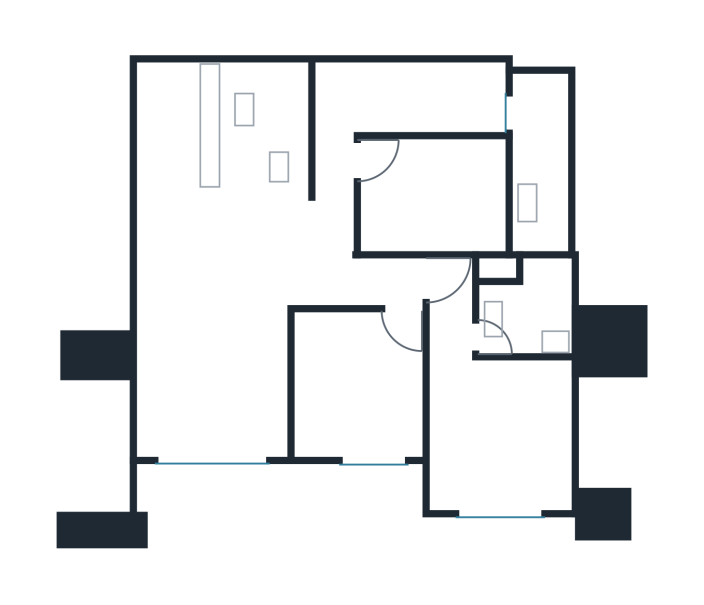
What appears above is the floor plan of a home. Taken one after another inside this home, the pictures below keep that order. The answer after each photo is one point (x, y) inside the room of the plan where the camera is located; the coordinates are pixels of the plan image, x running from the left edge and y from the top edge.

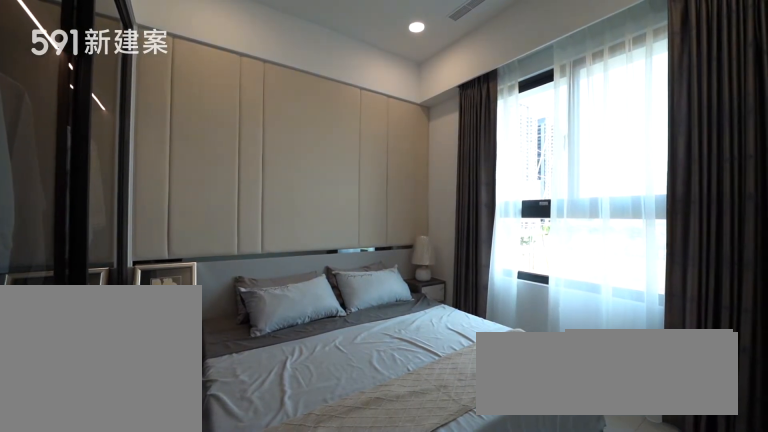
(494, 415)
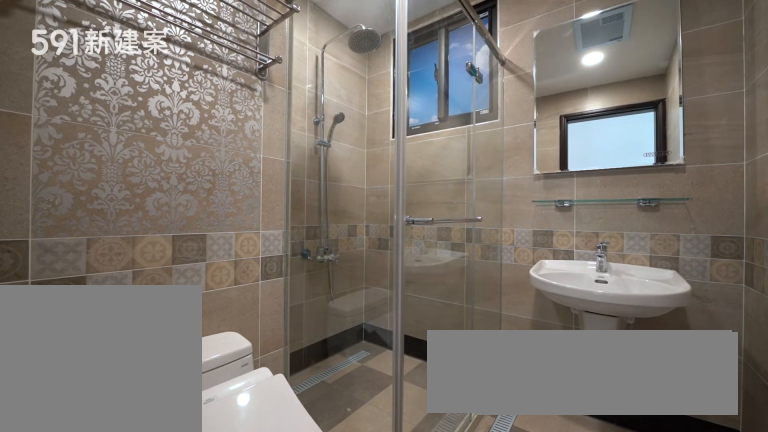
(528, 305)
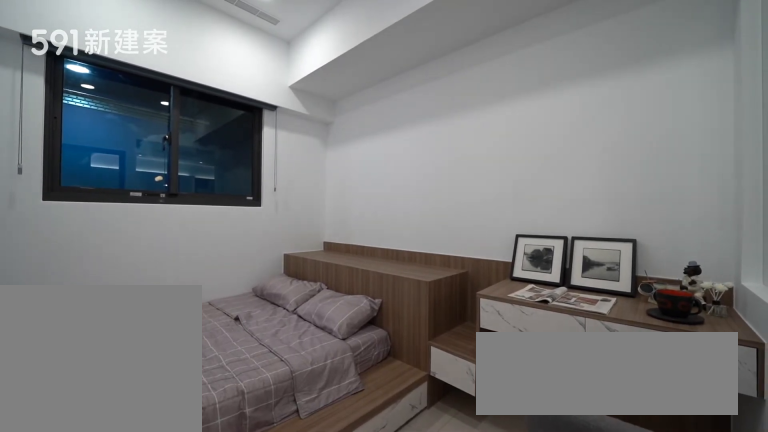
(440, 195)
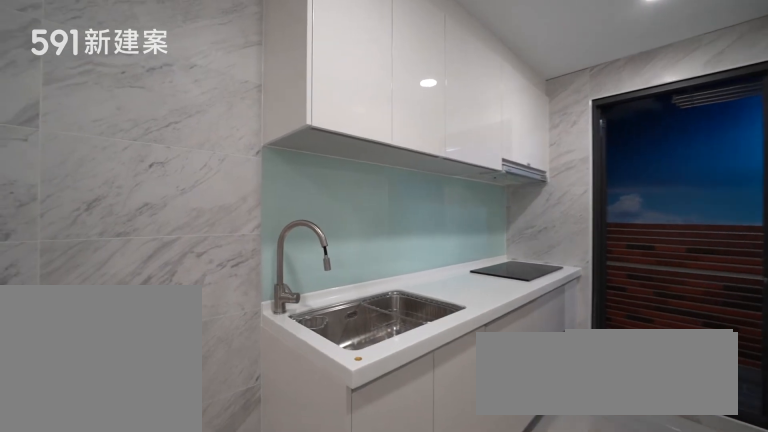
(417, 96)
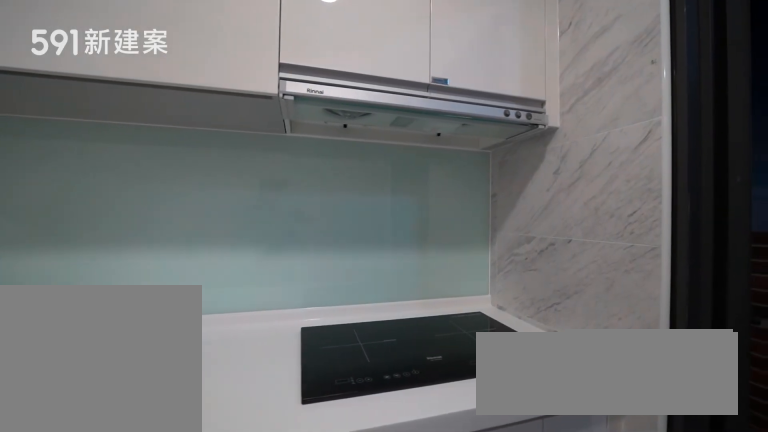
(417, 96)
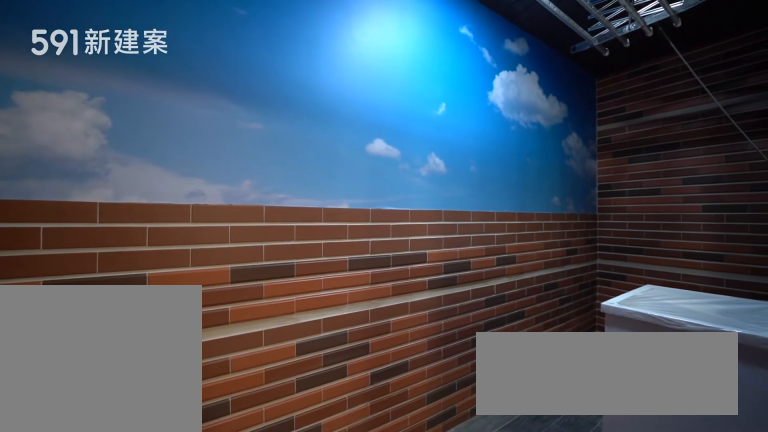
(540, 164)
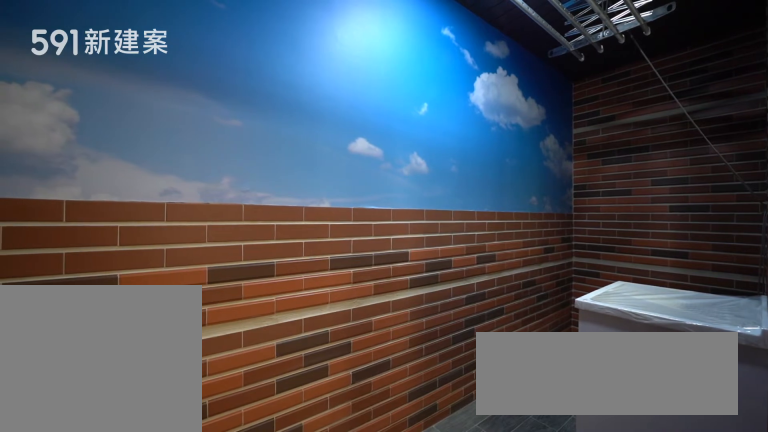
(540, 164)
